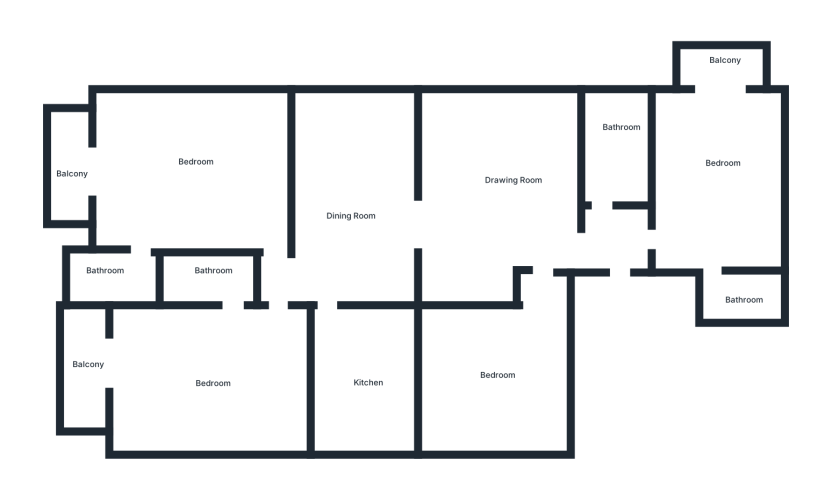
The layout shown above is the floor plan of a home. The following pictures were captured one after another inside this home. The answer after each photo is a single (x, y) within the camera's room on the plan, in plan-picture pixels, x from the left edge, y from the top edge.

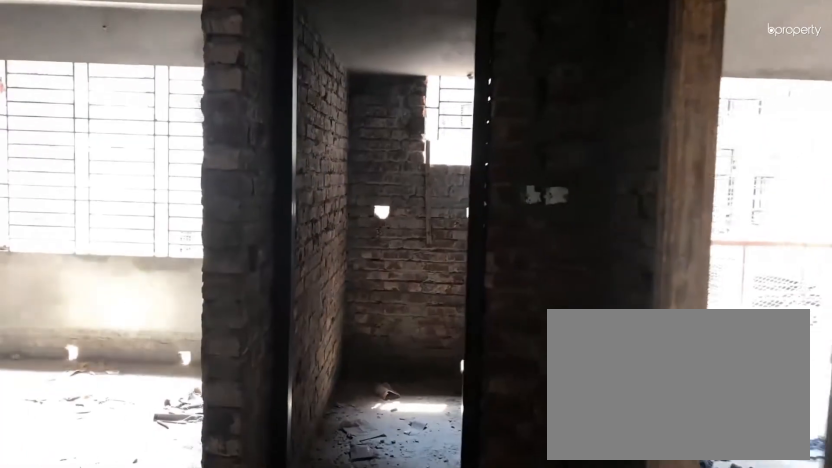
(613, 255)
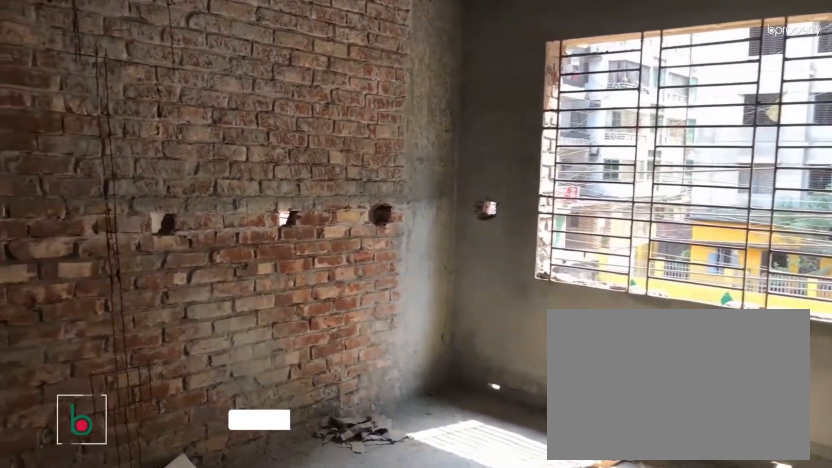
(498, 211)
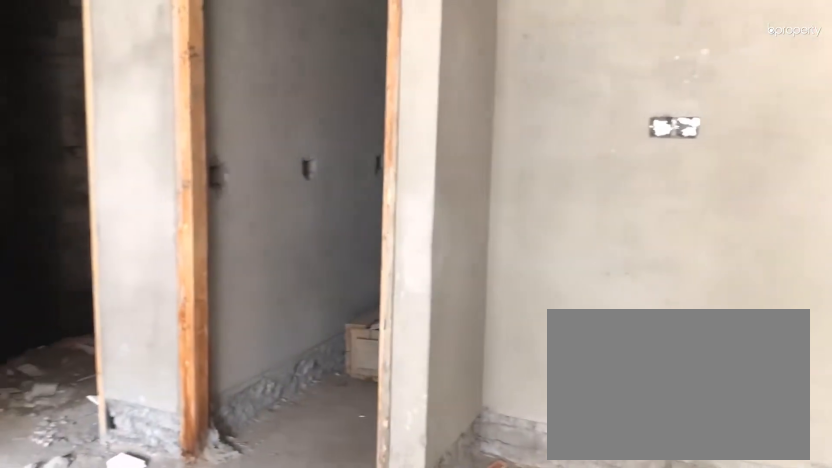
(483, 210)
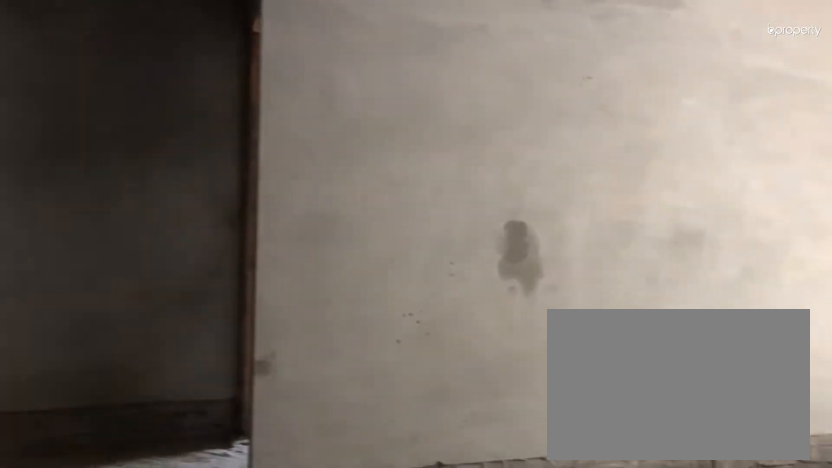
(363, 210)
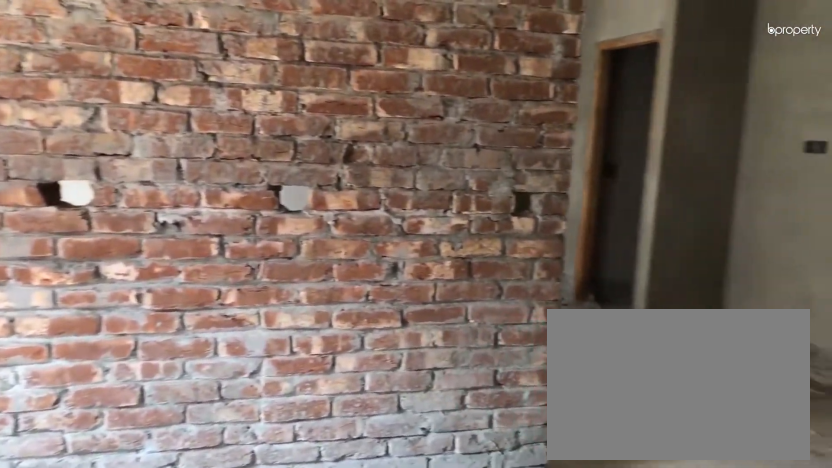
(363, 210)
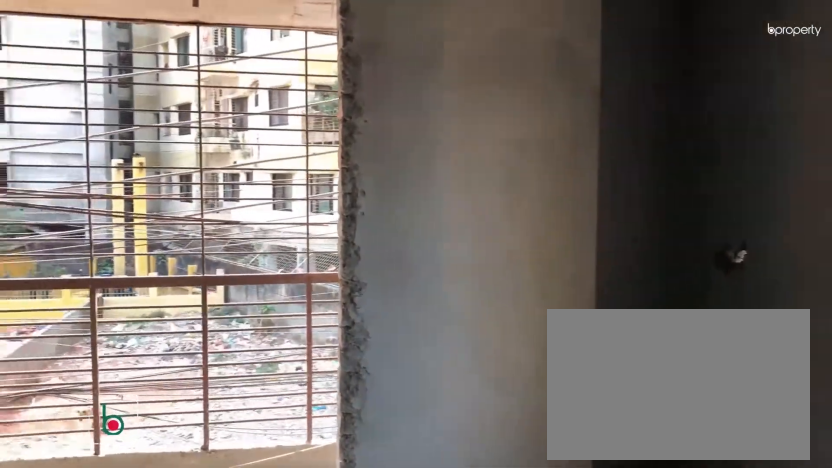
(723, 193)
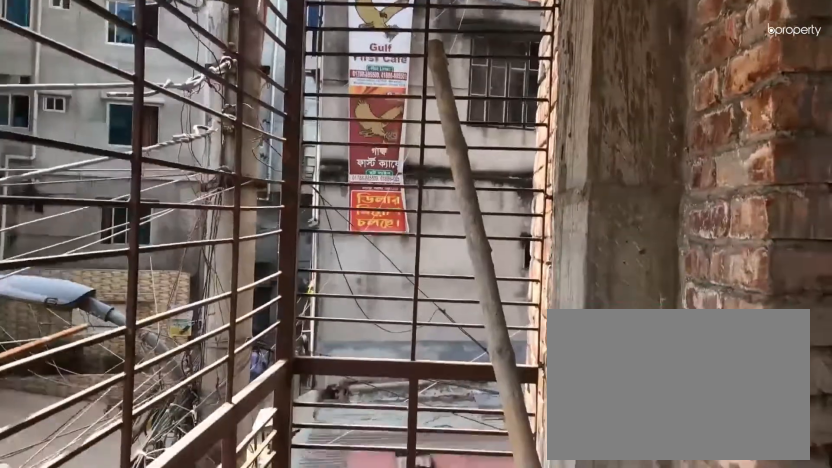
(723, 72)
